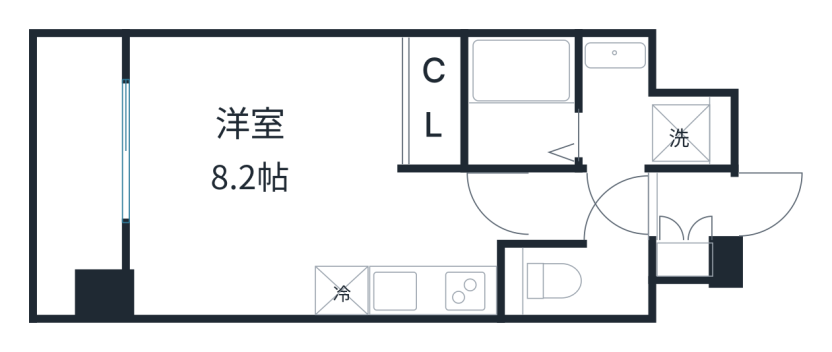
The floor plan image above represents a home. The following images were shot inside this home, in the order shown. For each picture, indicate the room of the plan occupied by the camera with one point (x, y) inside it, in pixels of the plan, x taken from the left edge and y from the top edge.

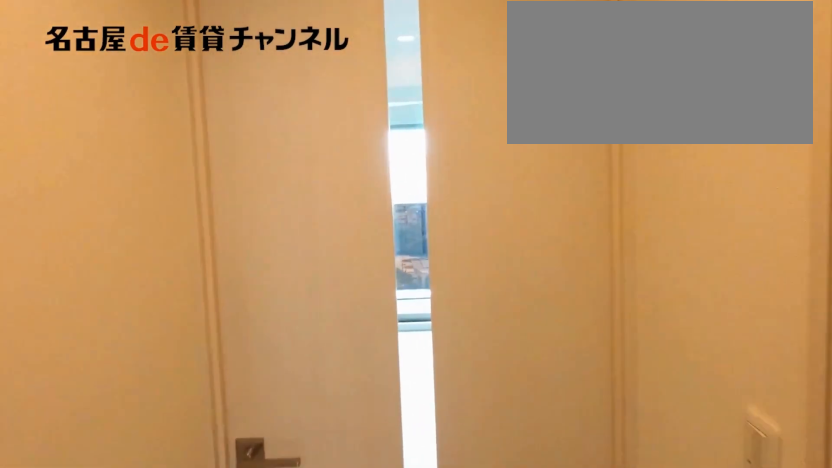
(634, 207)
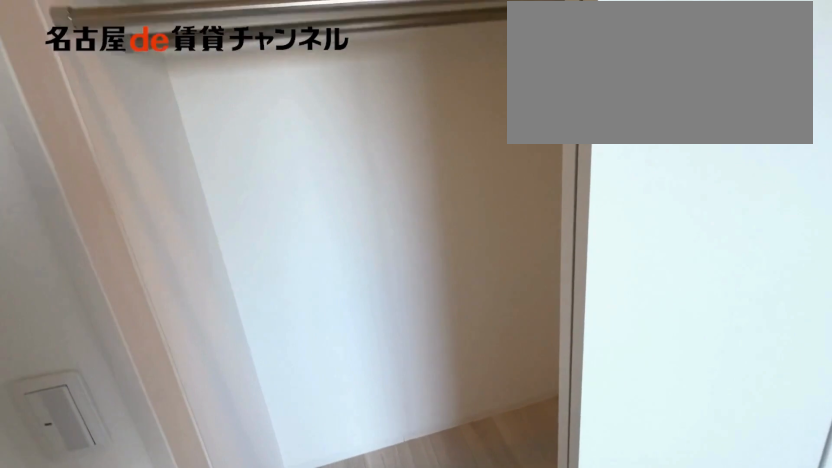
(436, 100)
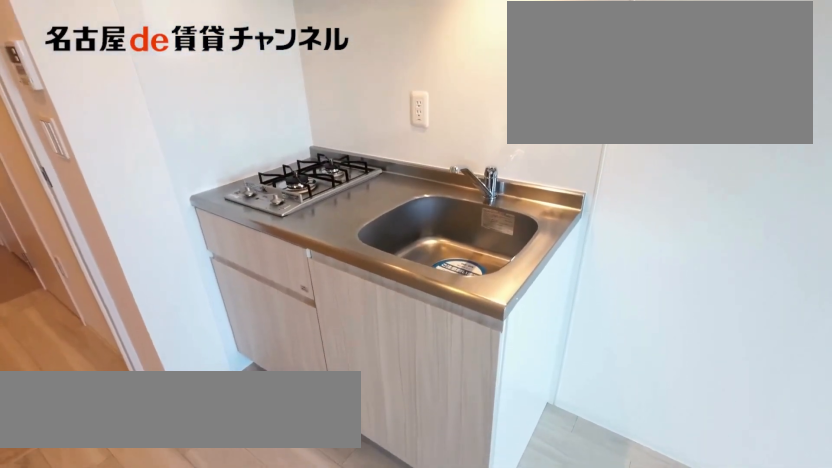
(433, 290)
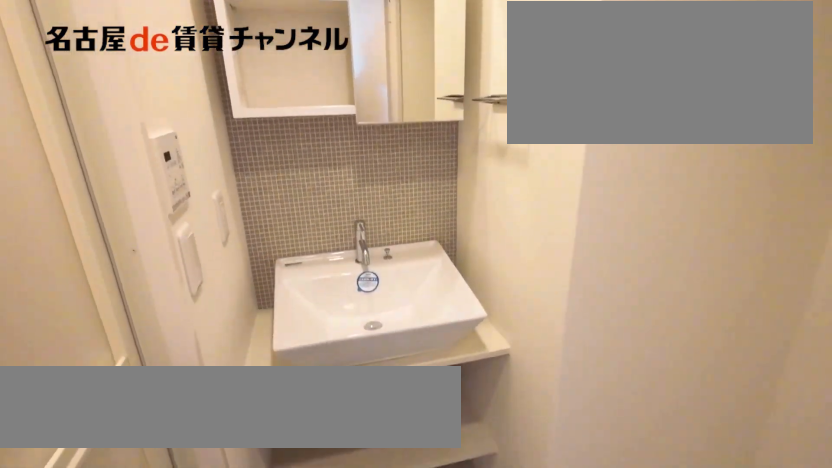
(644, 112)
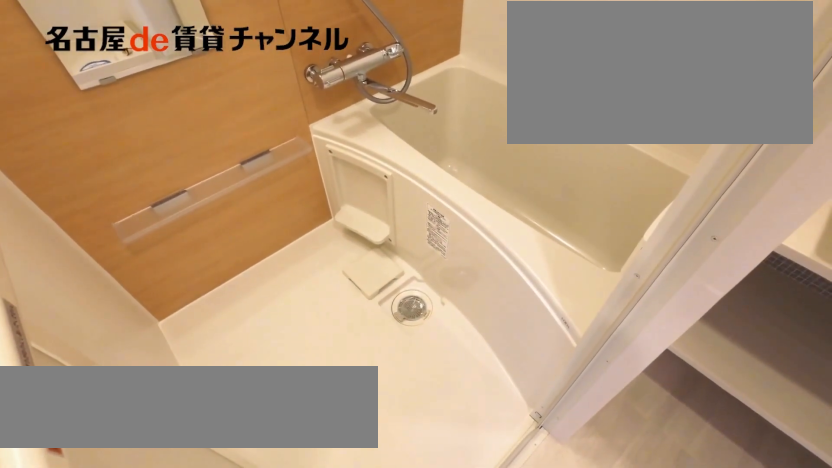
(521, 100)
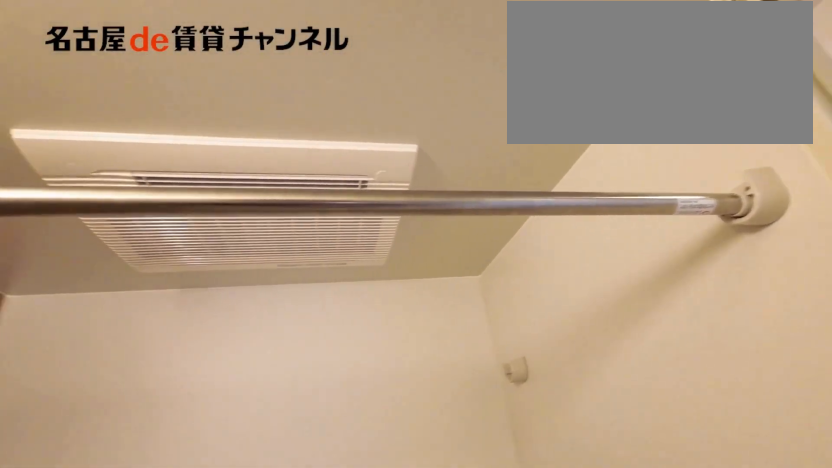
(521, 100)
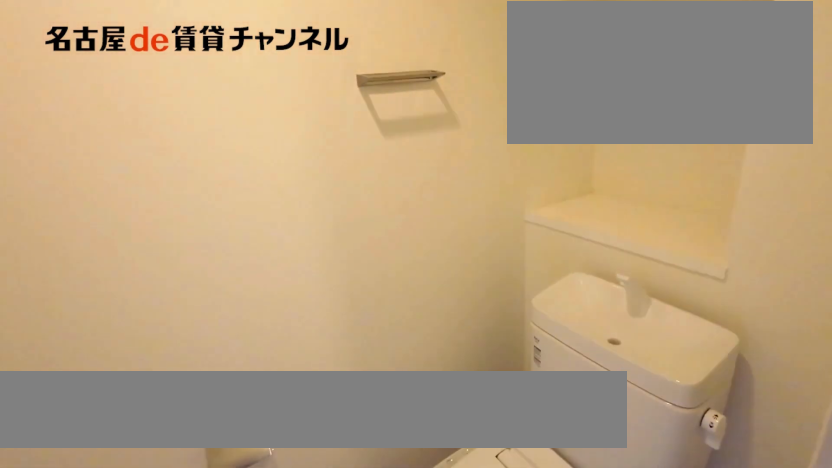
(577, 281)
